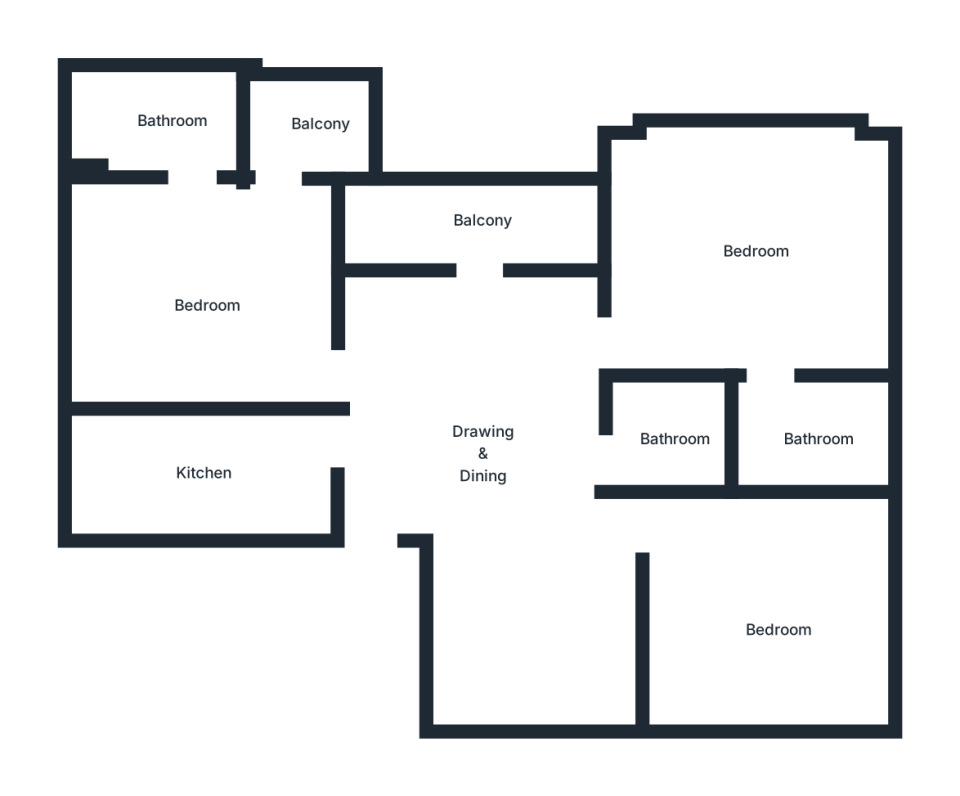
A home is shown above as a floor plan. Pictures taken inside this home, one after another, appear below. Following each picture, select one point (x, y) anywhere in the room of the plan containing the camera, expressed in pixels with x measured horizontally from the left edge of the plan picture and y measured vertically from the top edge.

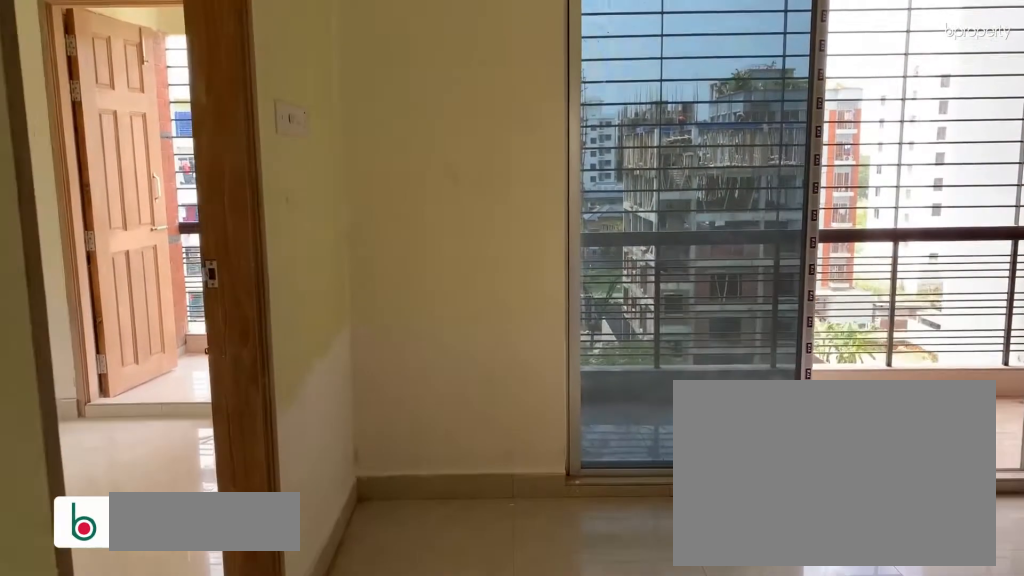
(477, 467)
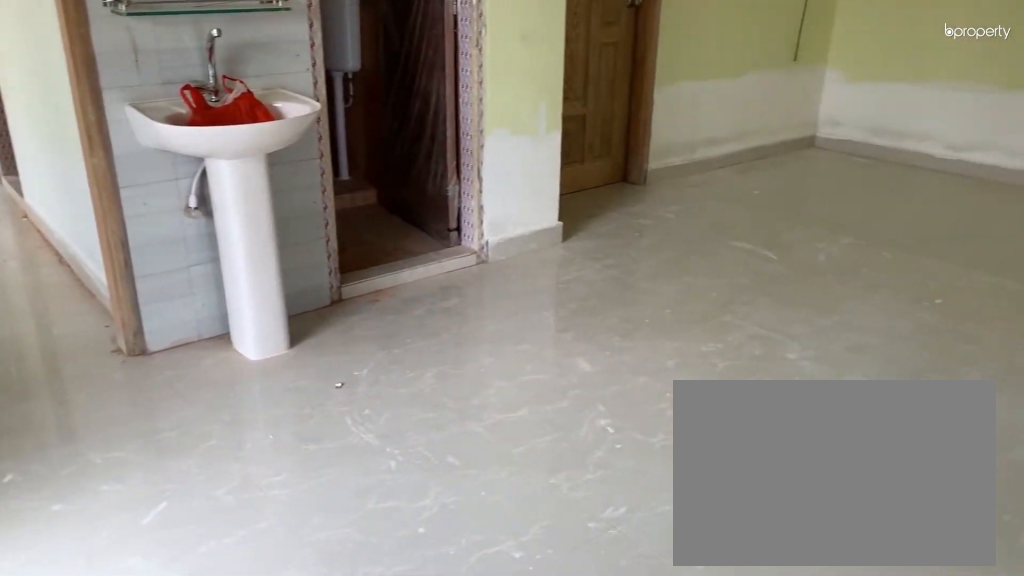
(485, 468)
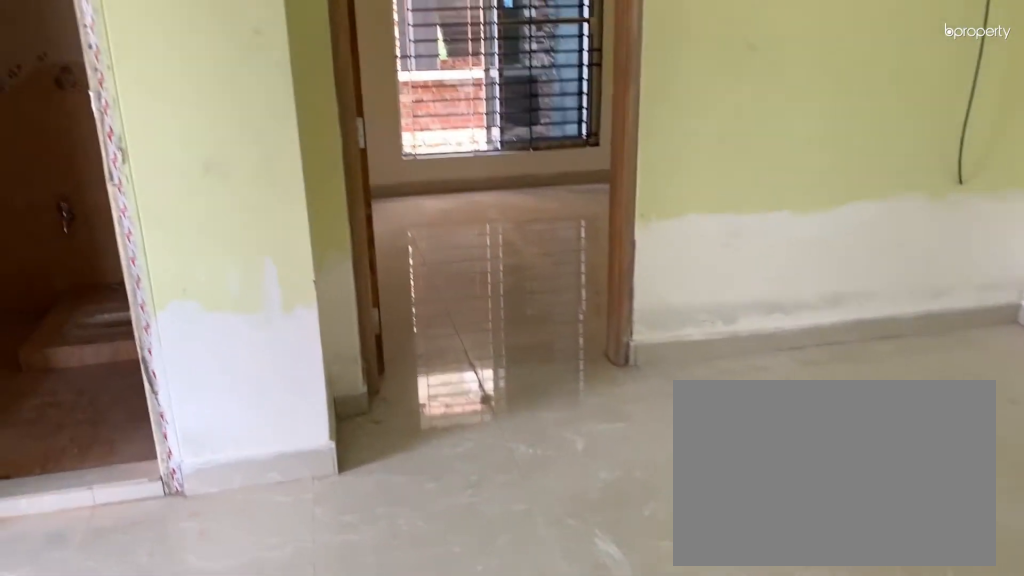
(532, 637)
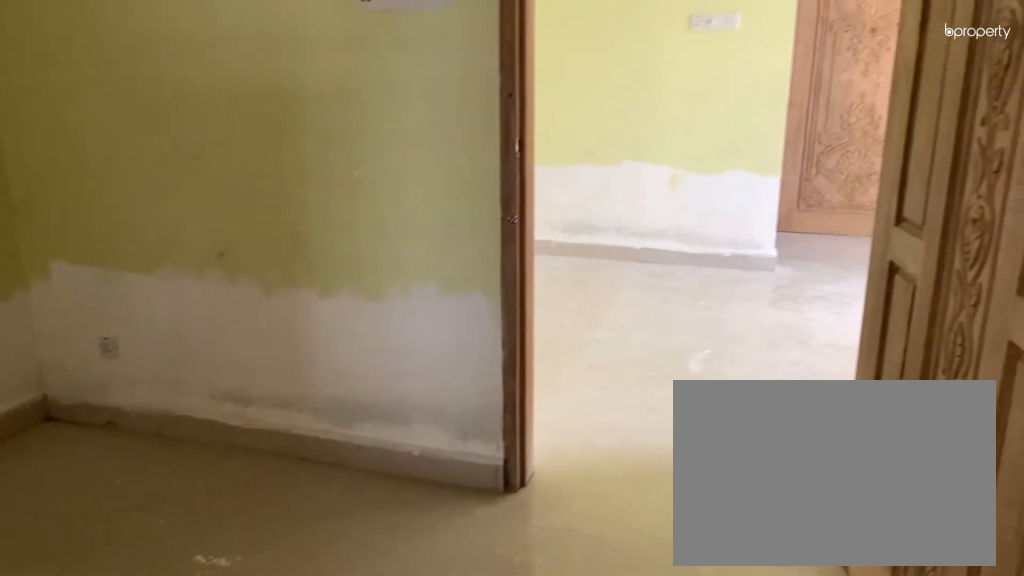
(774, 626)
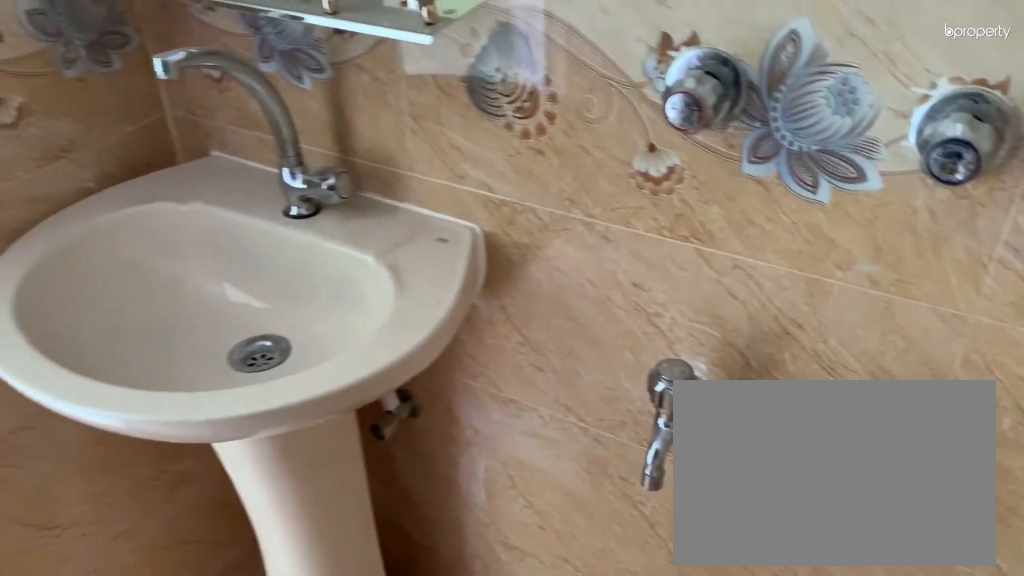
(676, 437)
